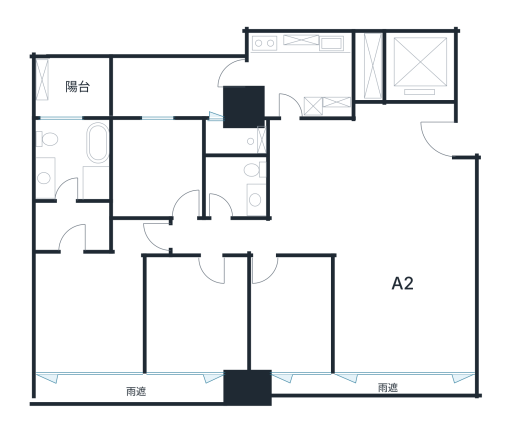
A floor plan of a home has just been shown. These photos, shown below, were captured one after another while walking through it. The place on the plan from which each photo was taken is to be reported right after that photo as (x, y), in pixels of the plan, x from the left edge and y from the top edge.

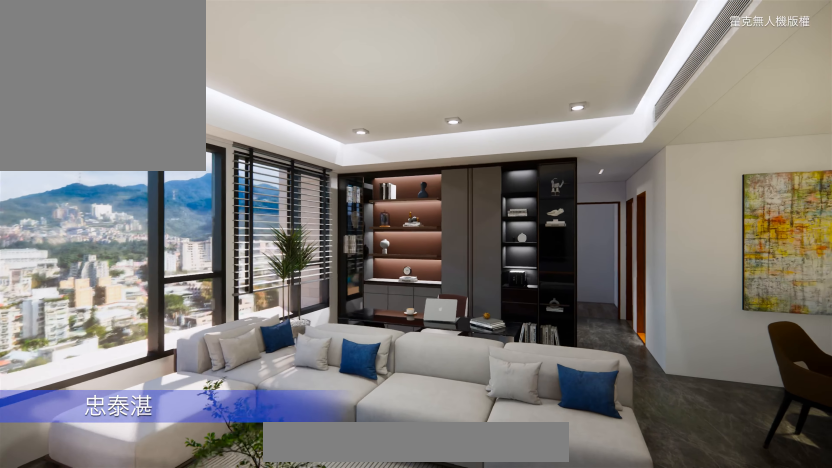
(411, 268)
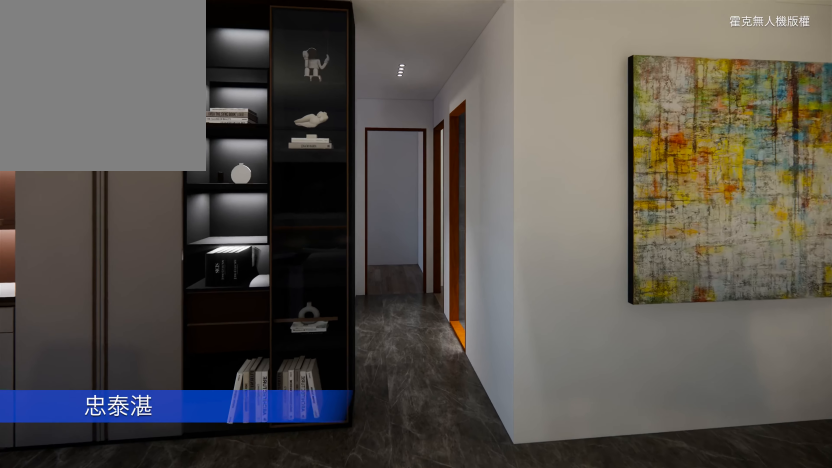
(312, 224)
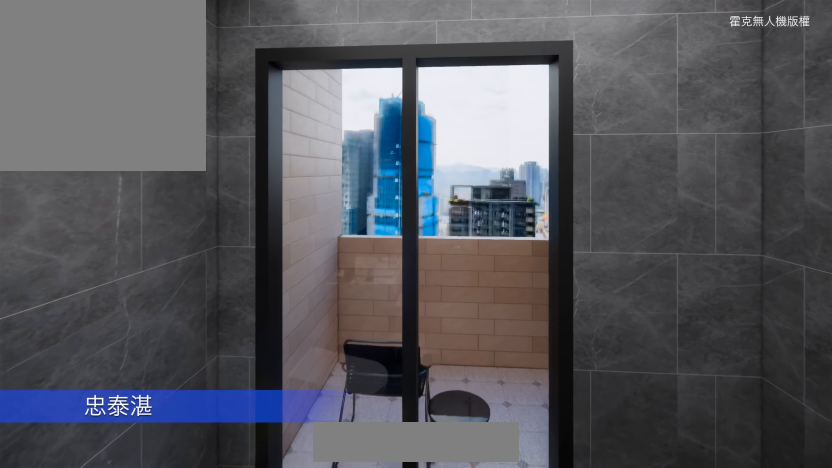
(64, 138)
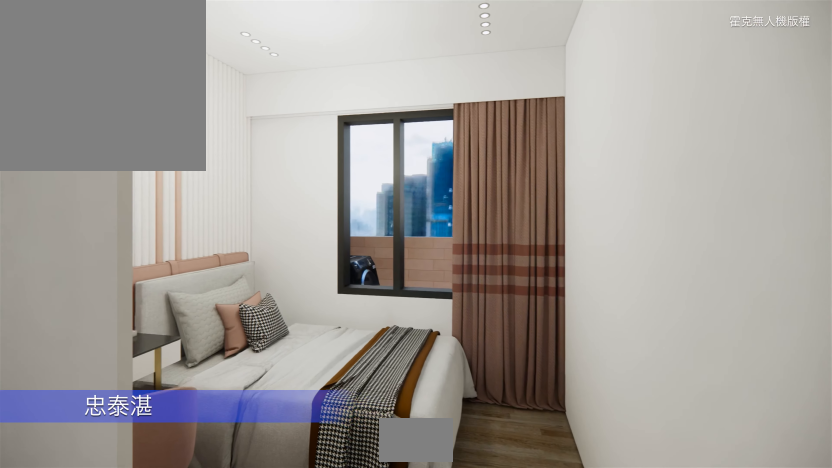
(195, 216)
